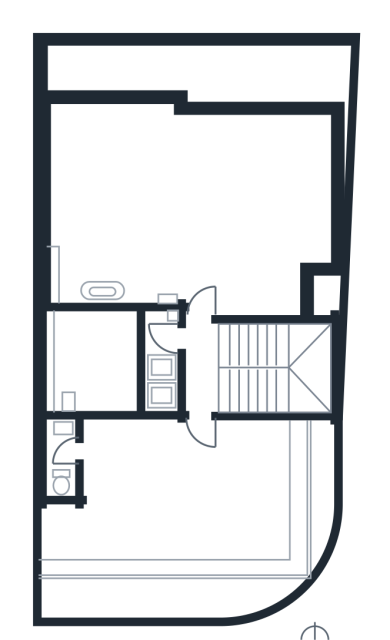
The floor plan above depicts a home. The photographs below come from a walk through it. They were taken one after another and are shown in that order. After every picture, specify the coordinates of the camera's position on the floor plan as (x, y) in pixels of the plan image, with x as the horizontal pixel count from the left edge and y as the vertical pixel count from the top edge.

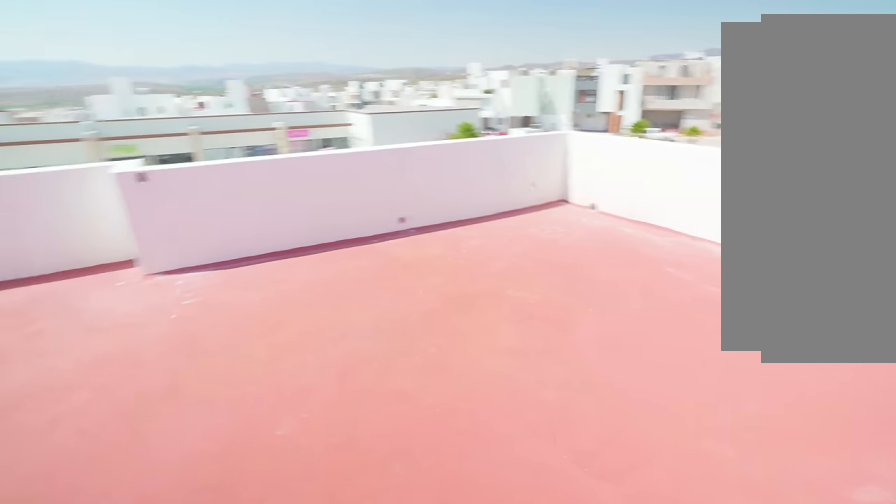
(204, 286)
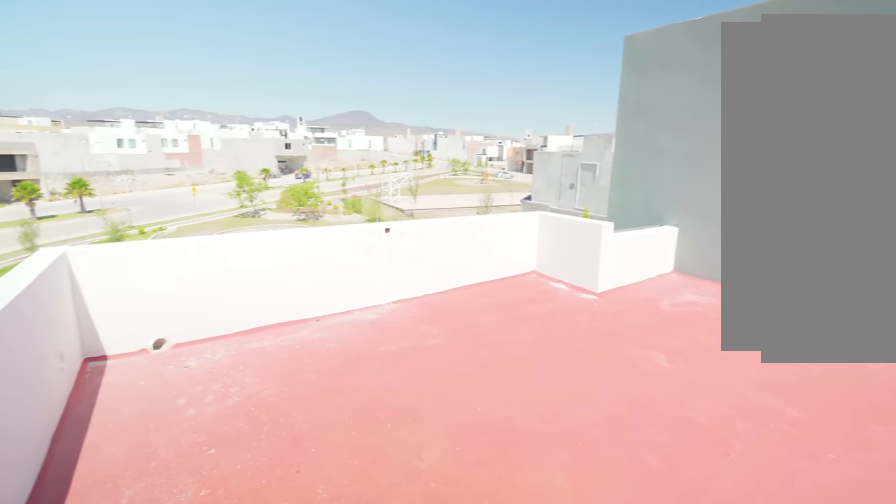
(207, 212)
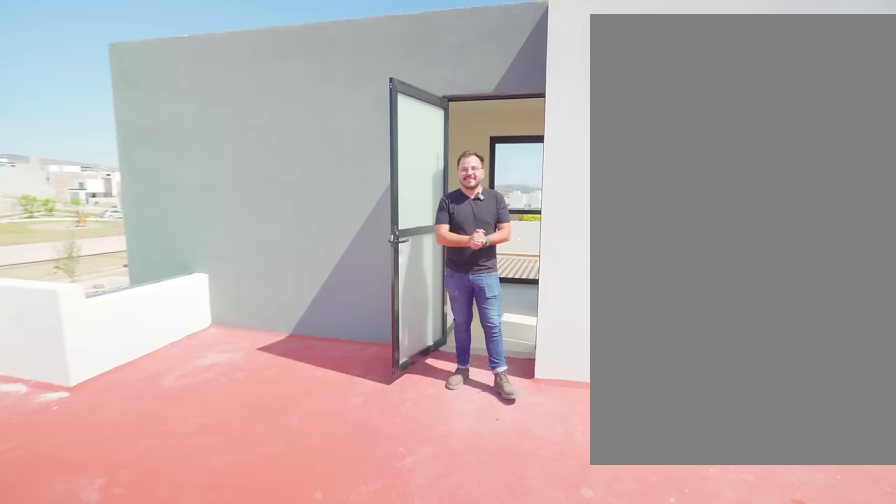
(125, 150)
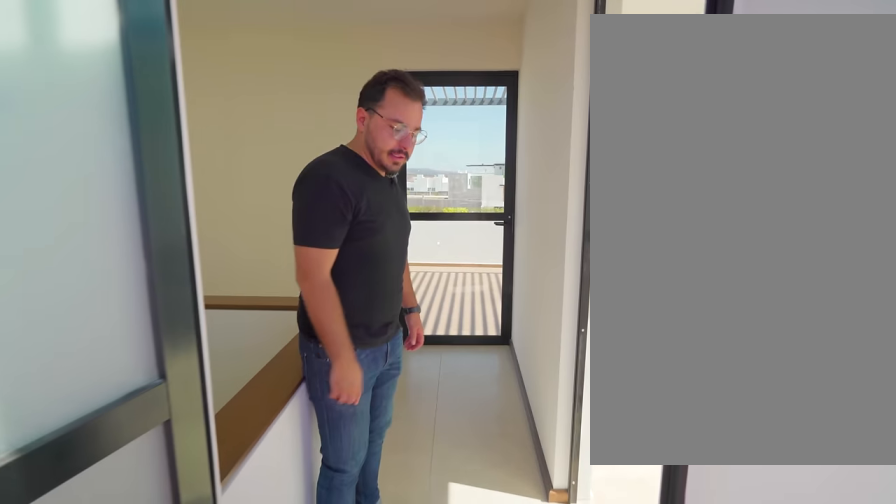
(200, 287)
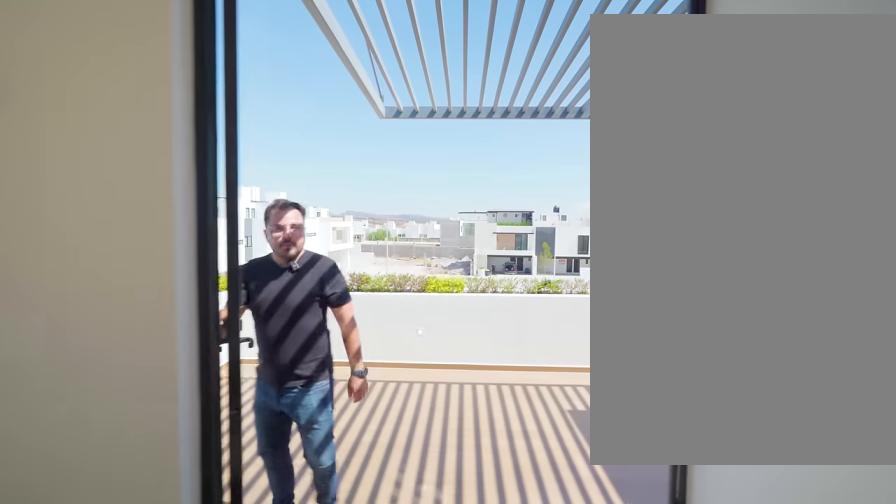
(199, 378)
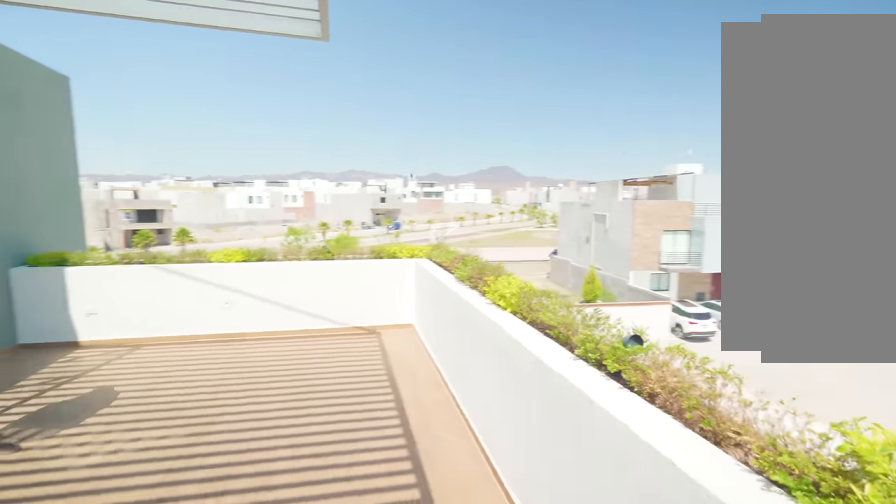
(208, 490)
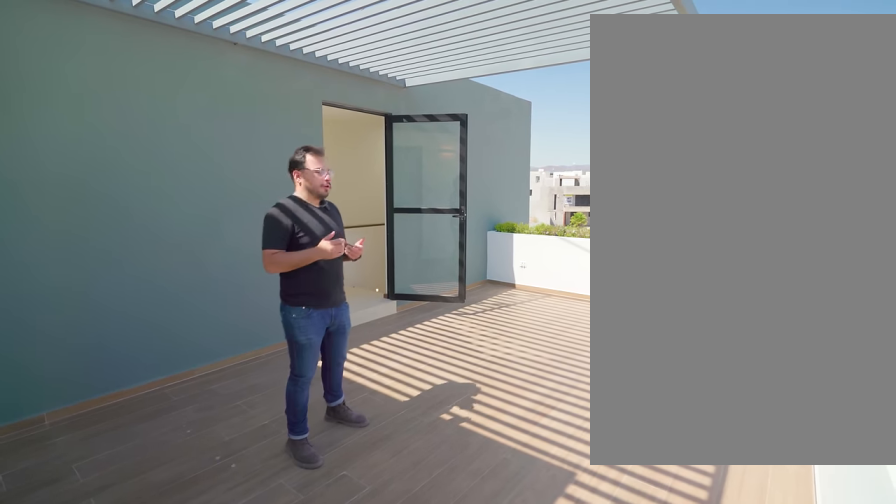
(62, 557)
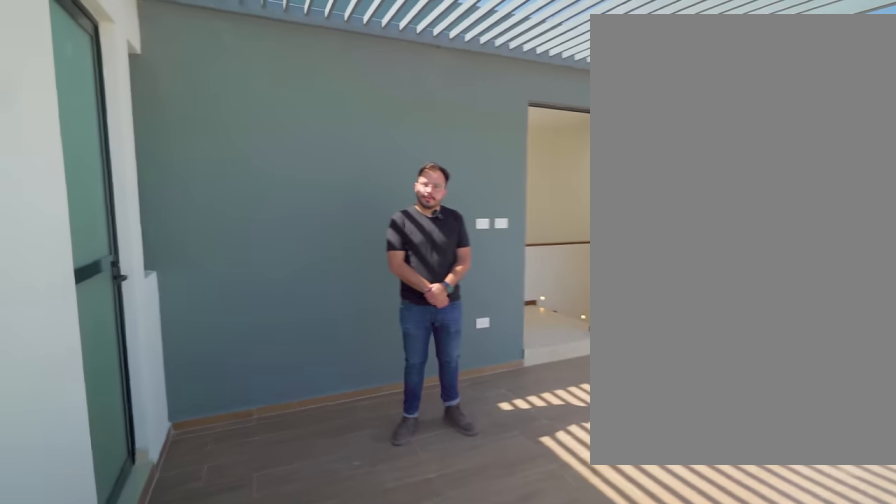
(62, 556)
